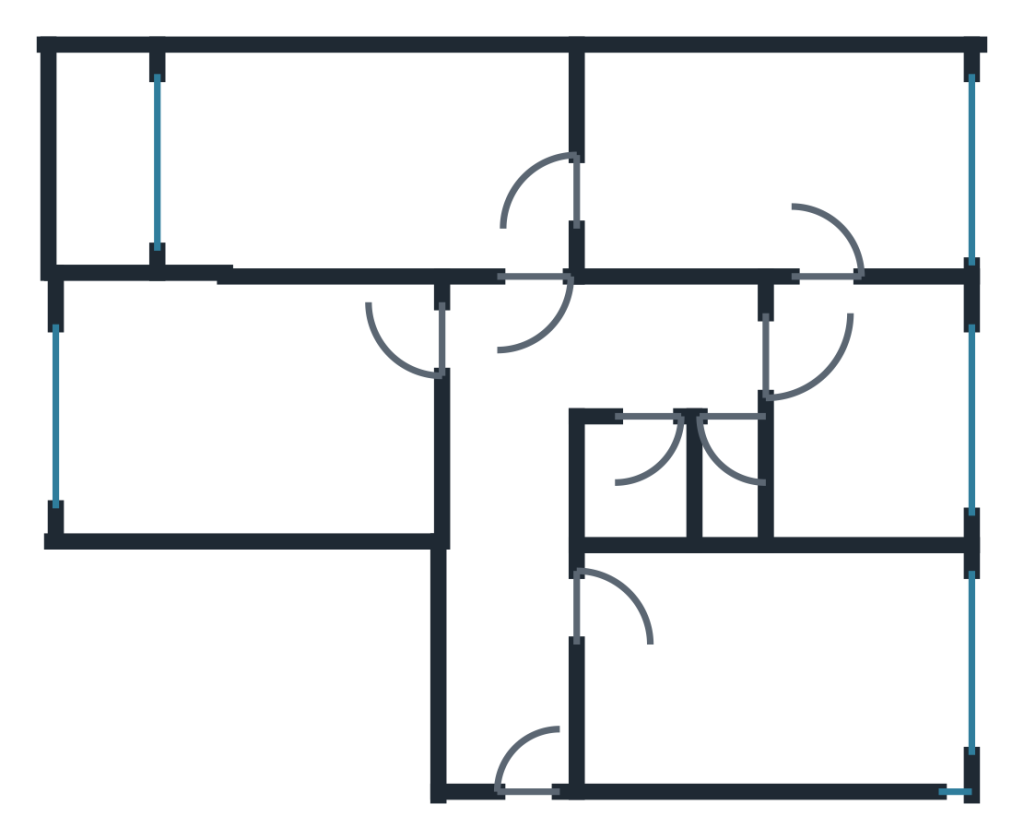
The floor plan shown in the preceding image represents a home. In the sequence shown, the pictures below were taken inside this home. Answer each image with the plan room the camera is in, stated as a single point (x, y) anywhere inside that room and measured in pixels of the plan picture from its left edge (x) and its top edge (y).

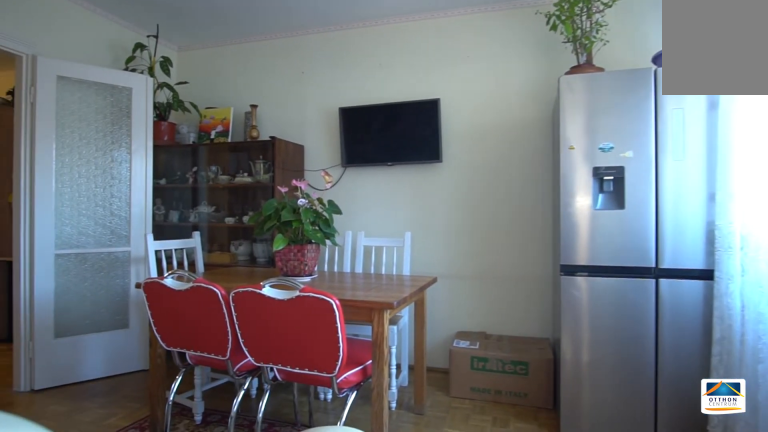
(806, 195)
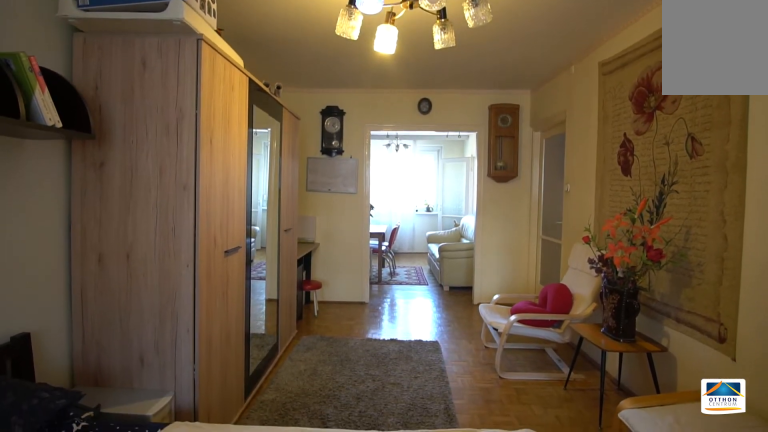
(320, 180)
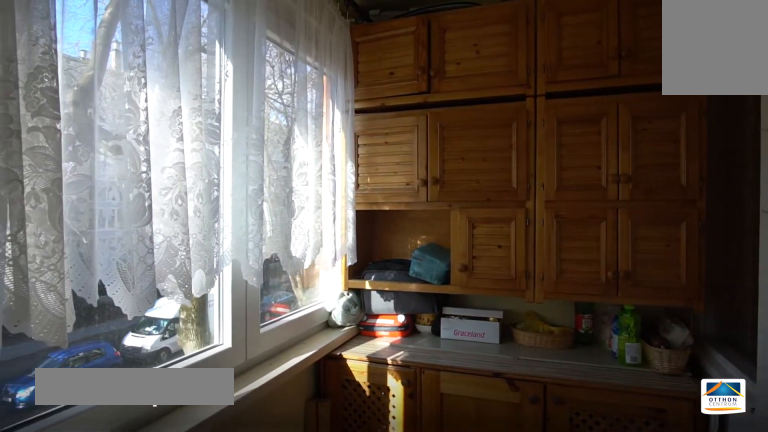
(114, 180)
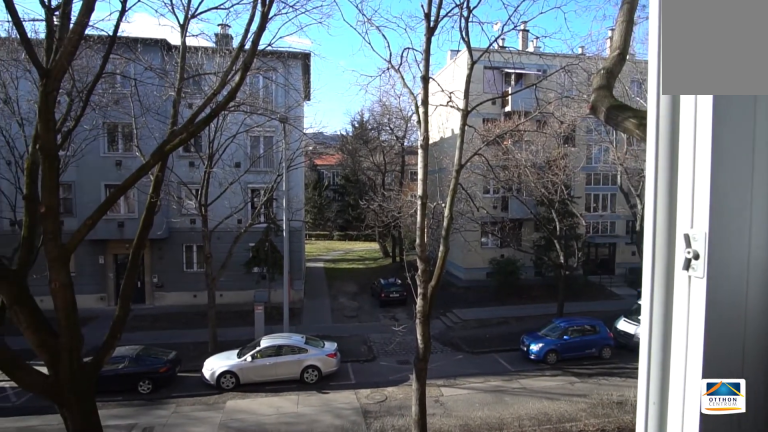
(114, 180)
